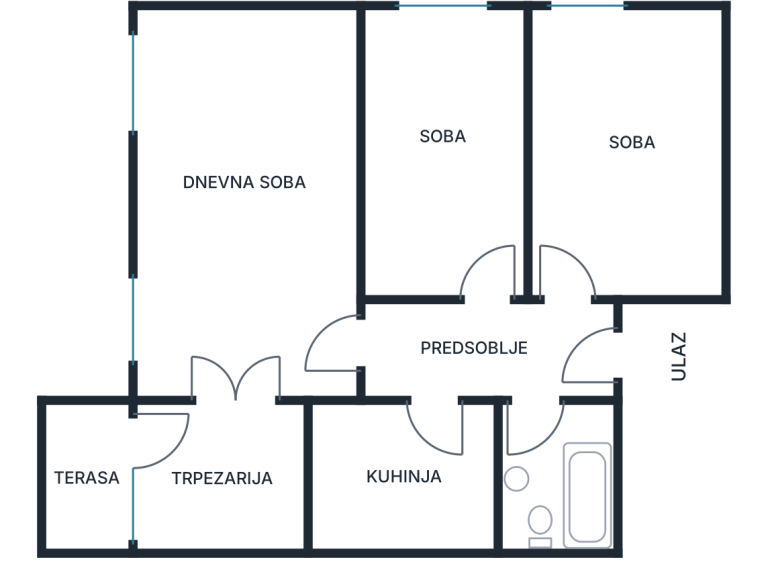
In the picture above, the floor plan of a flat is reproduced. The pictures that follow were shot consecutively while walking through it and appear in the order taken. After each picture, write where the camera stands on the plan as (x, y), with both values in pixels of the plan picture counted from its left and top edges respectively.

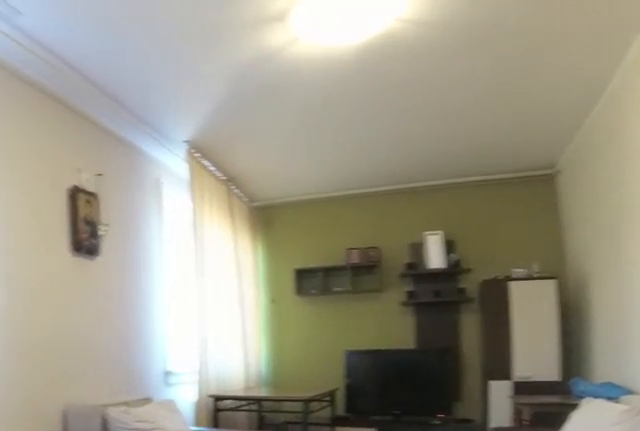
(237, 405)
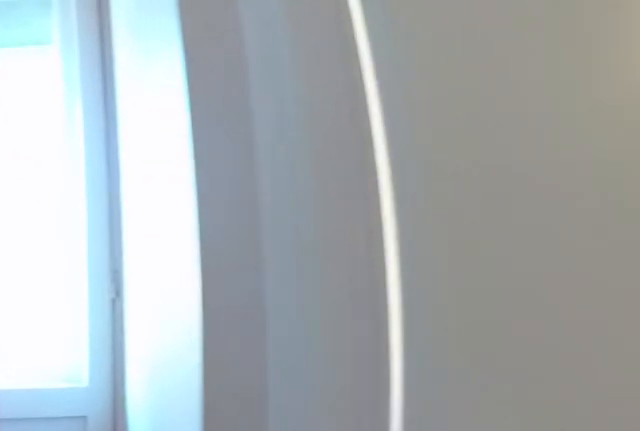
(231, 409)
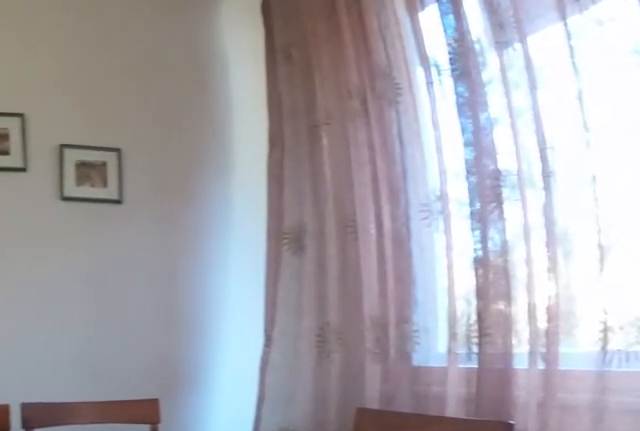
(202, 396)
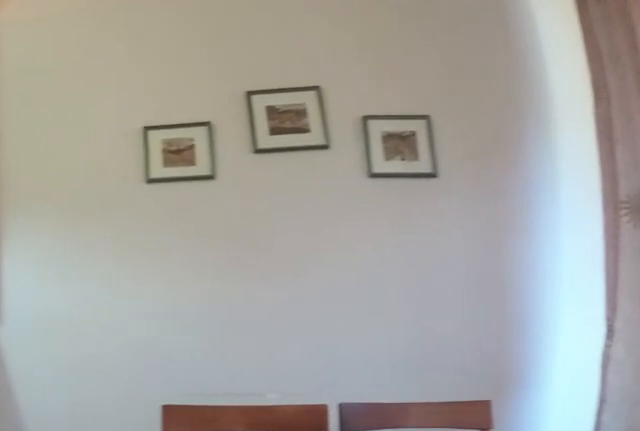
(192, 406)
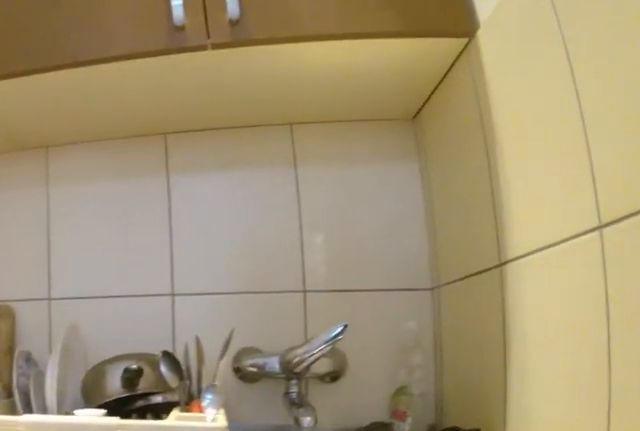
(437, 489)
